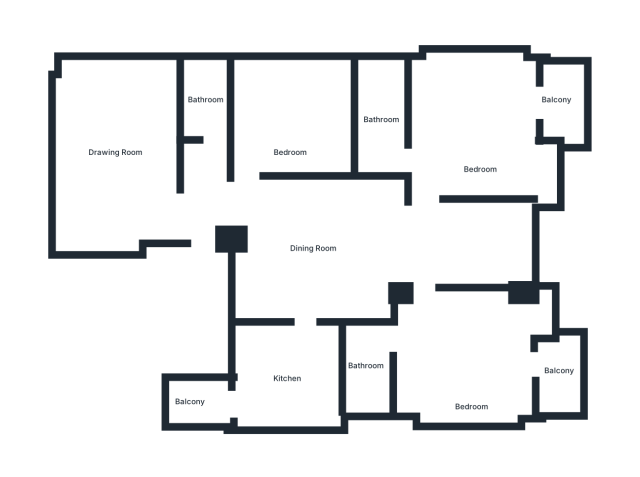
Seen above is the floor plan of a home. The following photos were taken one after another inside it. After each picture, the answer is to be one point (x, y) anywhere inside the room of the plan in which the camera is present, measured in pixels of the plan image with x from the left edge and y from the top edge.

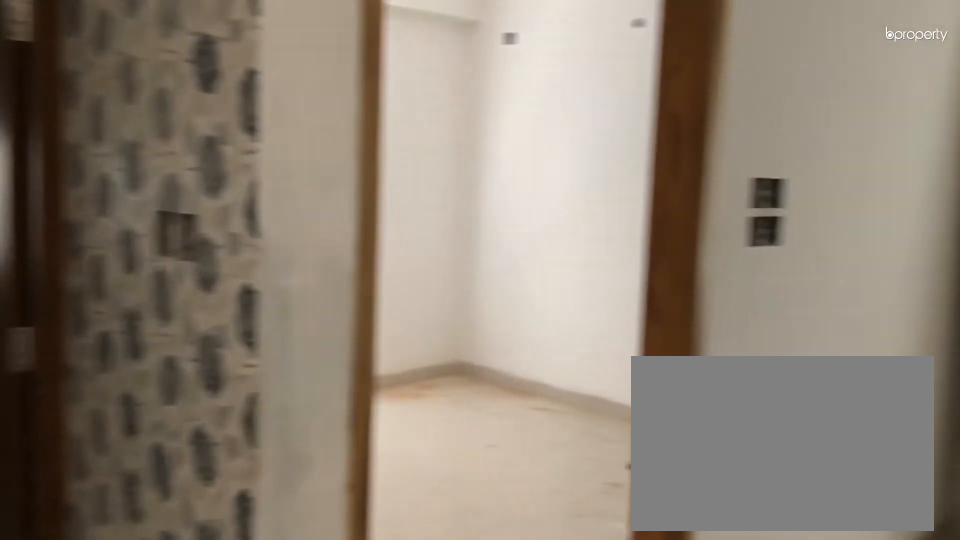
(265, 209)
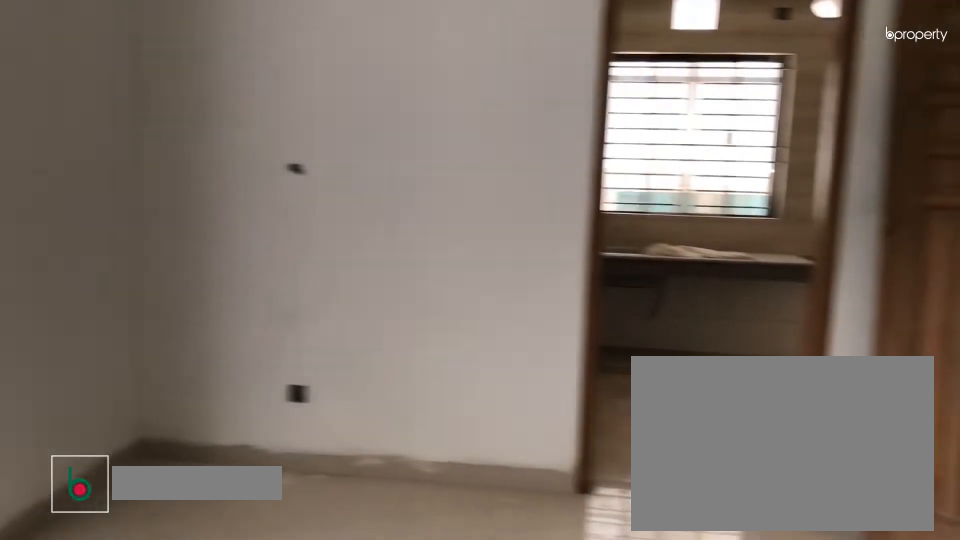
(318, 261)
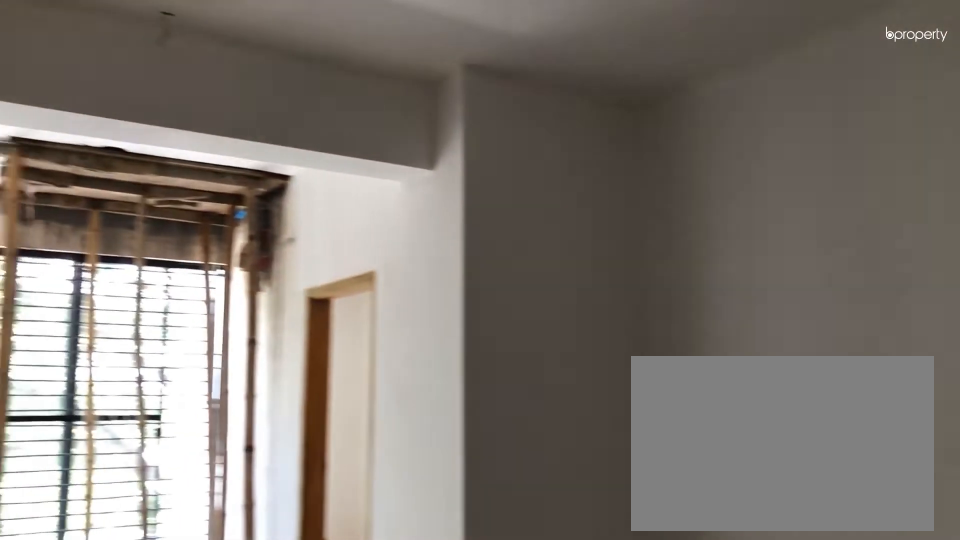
(318, 261)
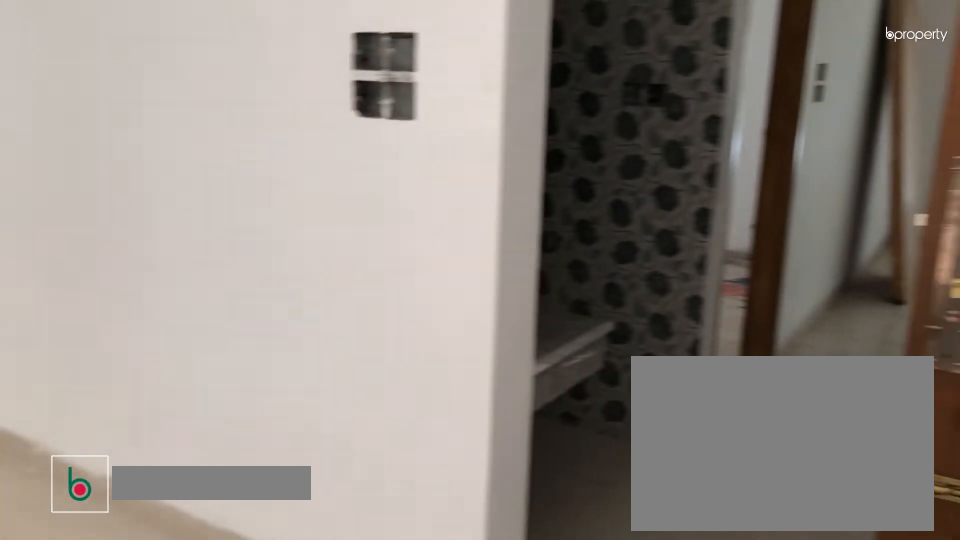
(112, 161)
